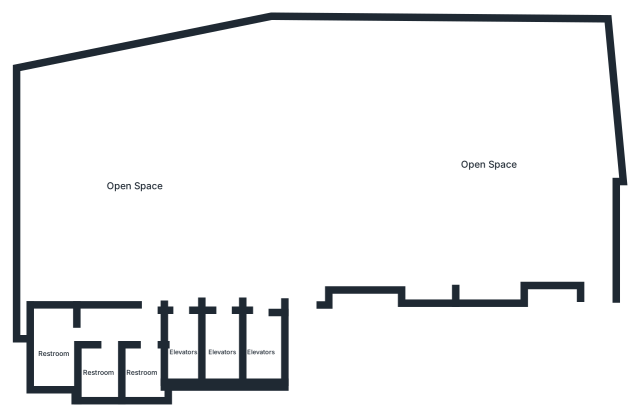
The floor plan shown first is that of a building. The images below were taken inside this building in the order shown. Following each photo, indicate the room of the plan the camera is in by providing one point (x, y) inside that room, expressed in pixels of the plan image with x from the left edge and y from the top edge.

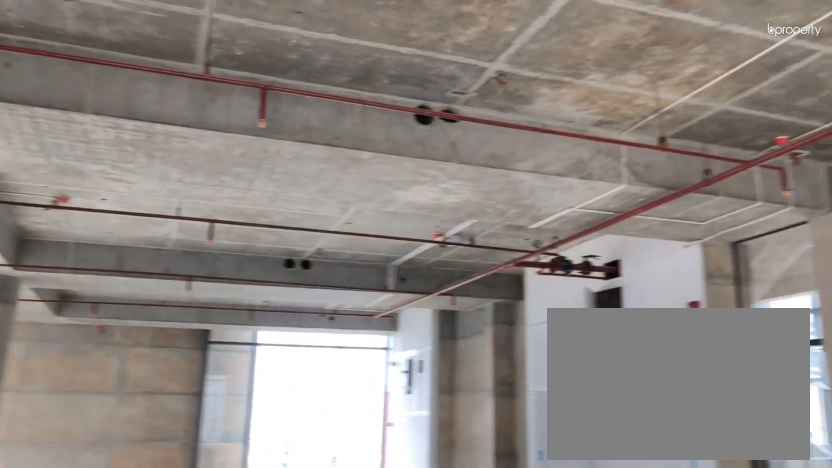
(136, 187)
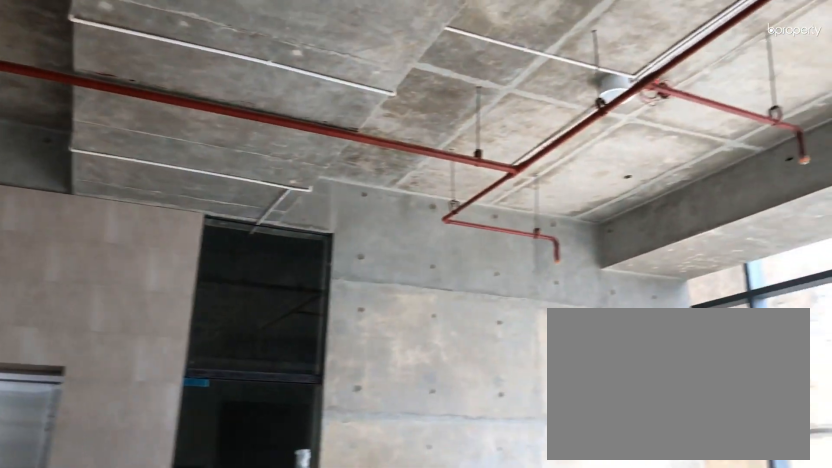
(136, 187)
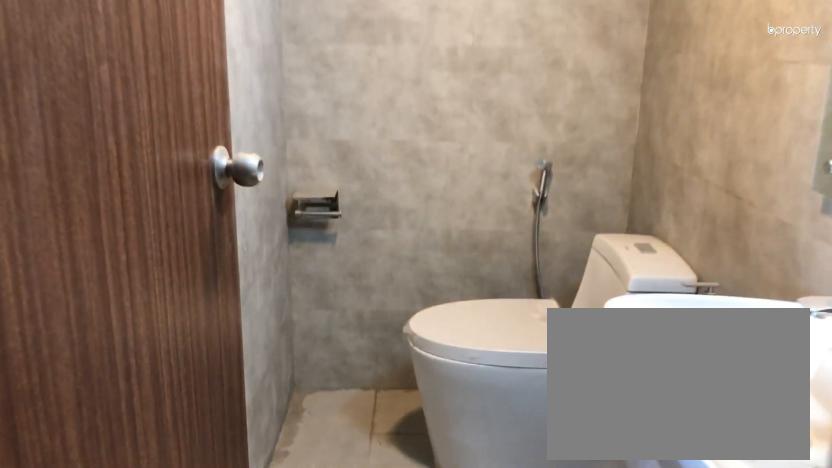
(100, 372)
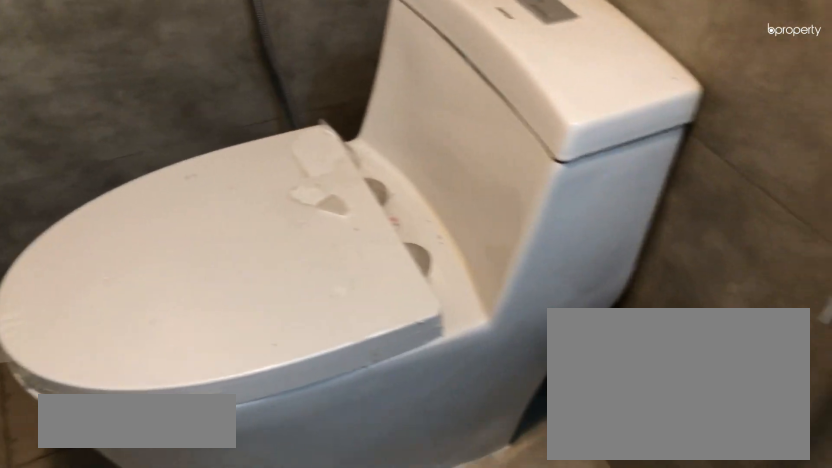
(100, 372)
